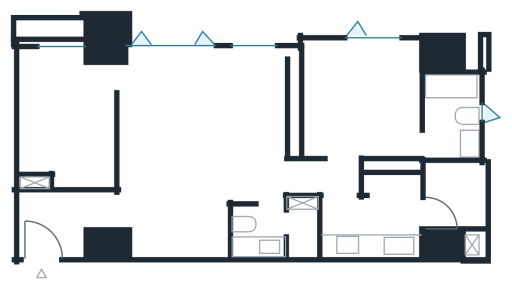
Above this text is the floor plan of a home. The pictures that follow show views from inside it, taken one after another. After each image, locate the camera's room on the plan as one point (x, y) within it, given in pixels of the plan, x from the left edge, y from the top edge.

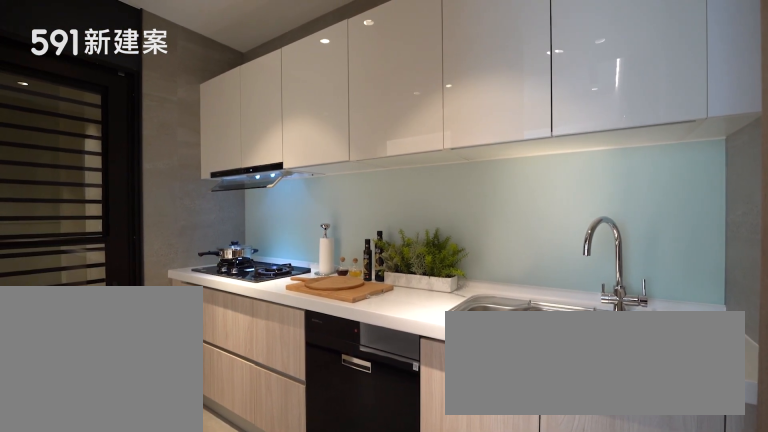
(373, 220)
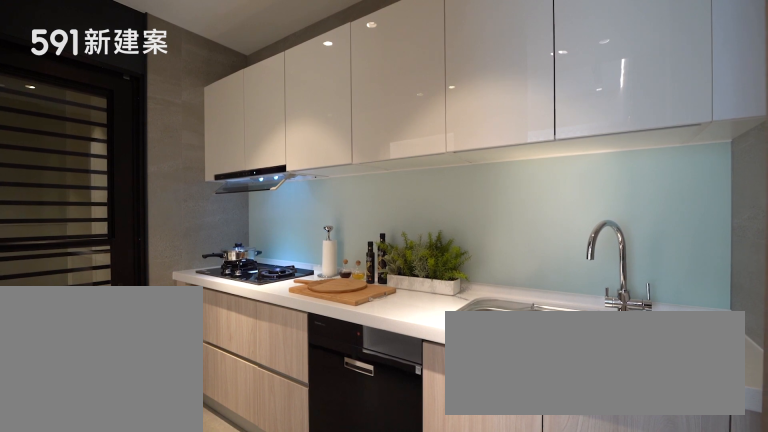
(373, 220)
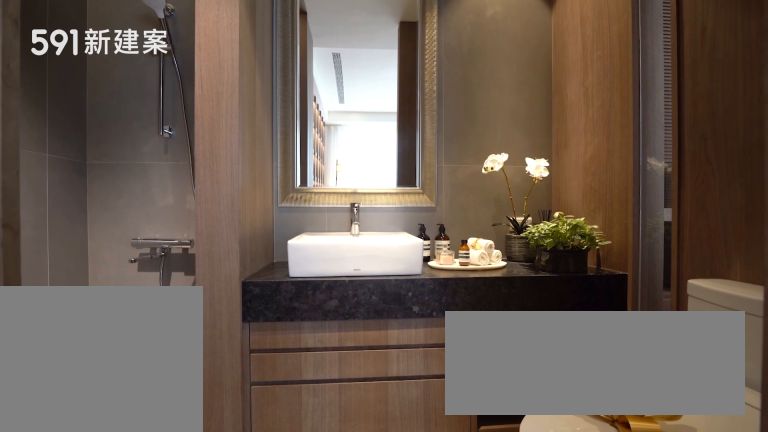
(273, 232)
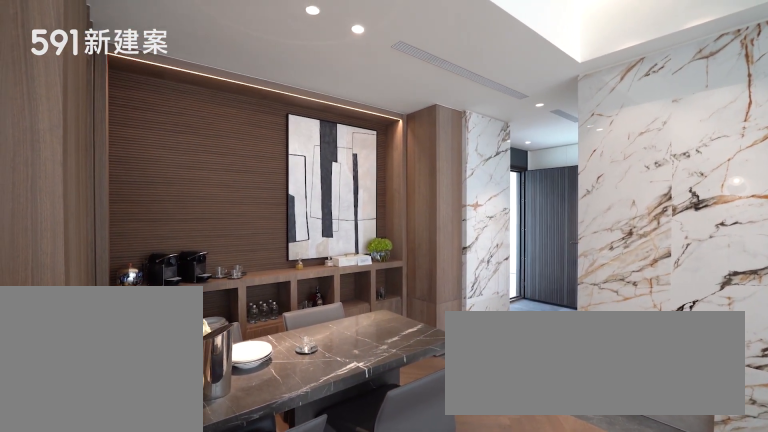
(178, 217)
